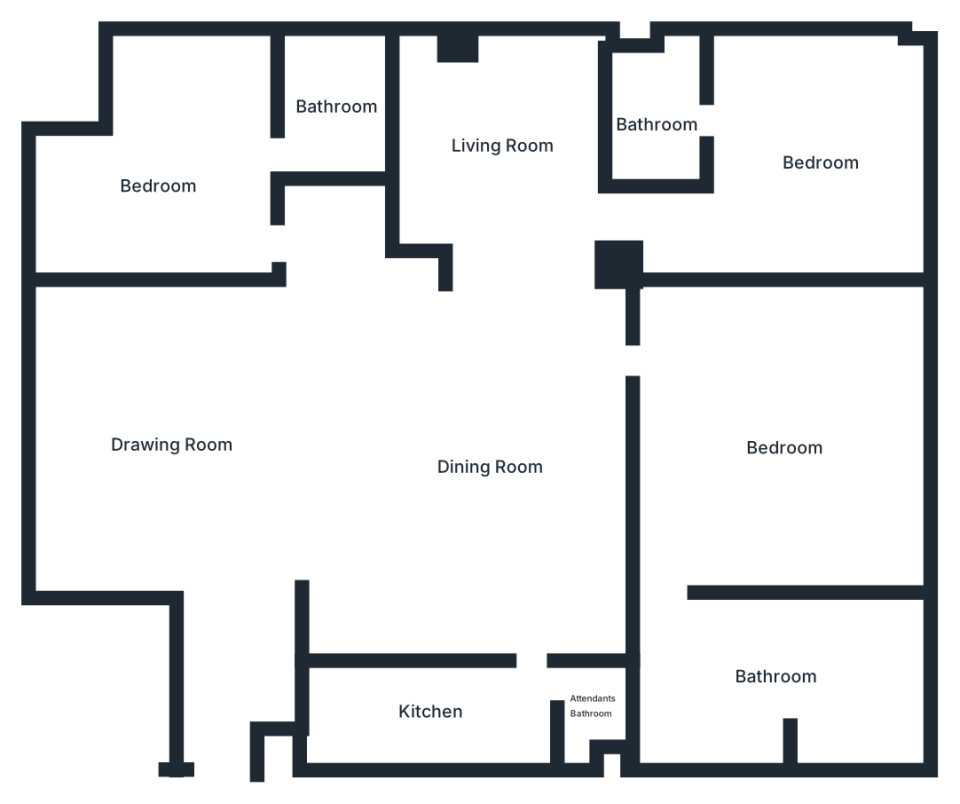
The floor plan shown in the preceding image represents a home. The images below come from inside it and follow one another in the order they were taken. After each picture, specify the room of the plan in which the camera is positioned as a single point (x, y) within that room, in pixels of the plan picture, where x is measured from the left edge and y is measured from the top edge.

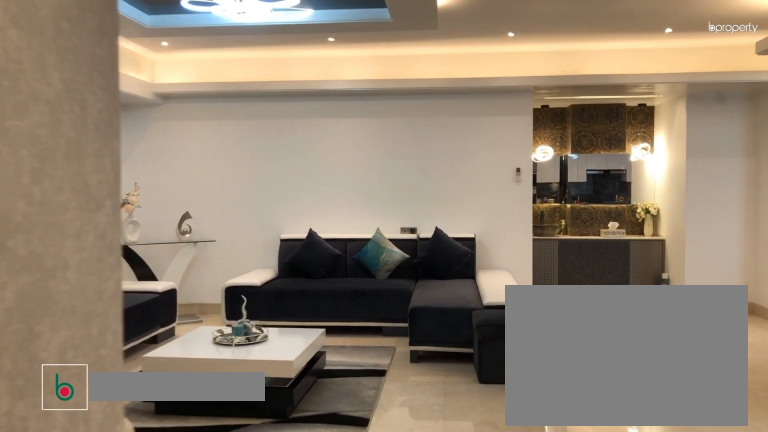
(170, 445)
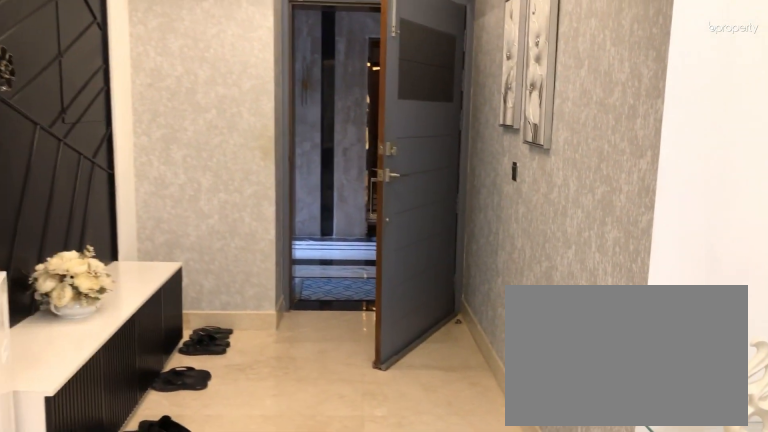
(170, 445)
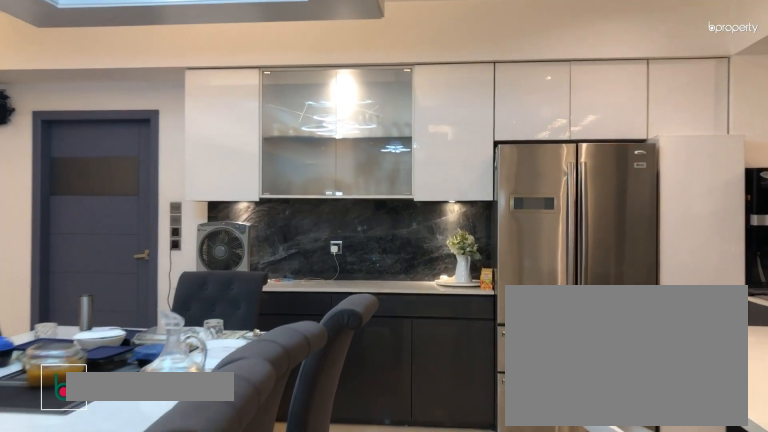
(489, 464)
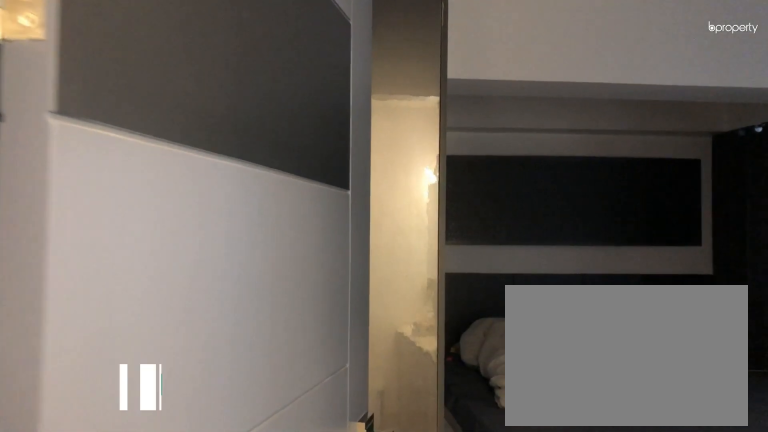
(164, 186)
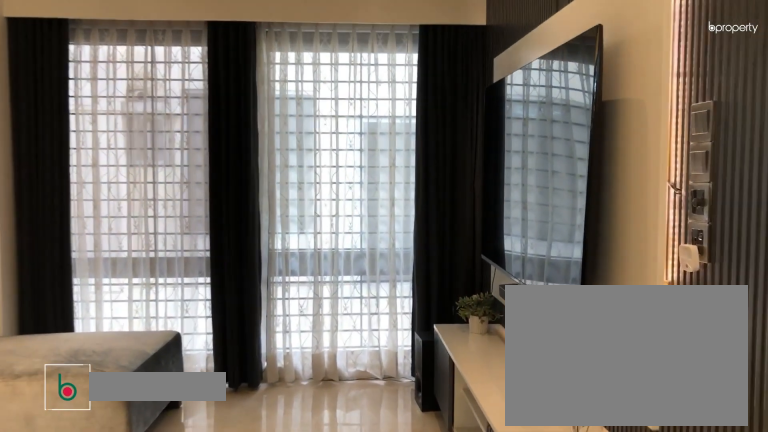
(499, 147)
